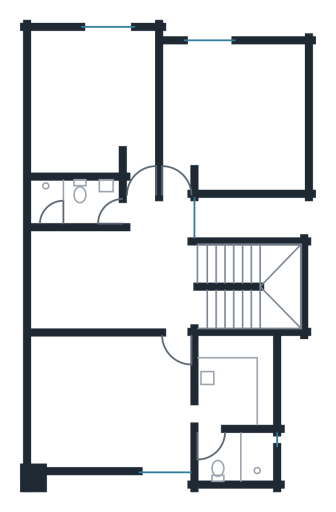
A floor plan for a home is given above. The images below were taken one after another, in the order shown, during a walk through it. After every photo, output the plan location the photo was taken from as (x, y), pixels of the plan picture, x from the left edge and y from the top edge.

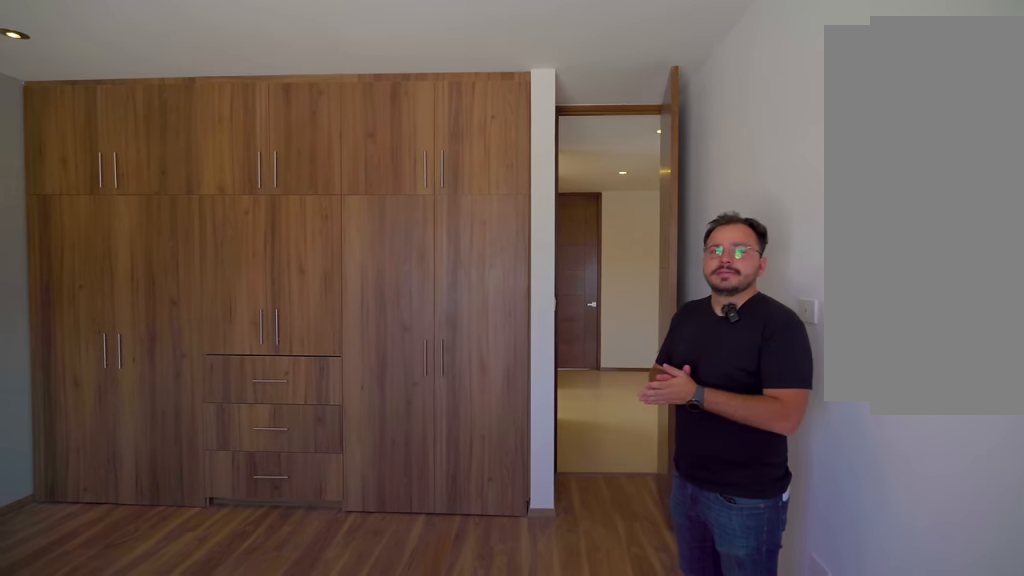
(180, 60)
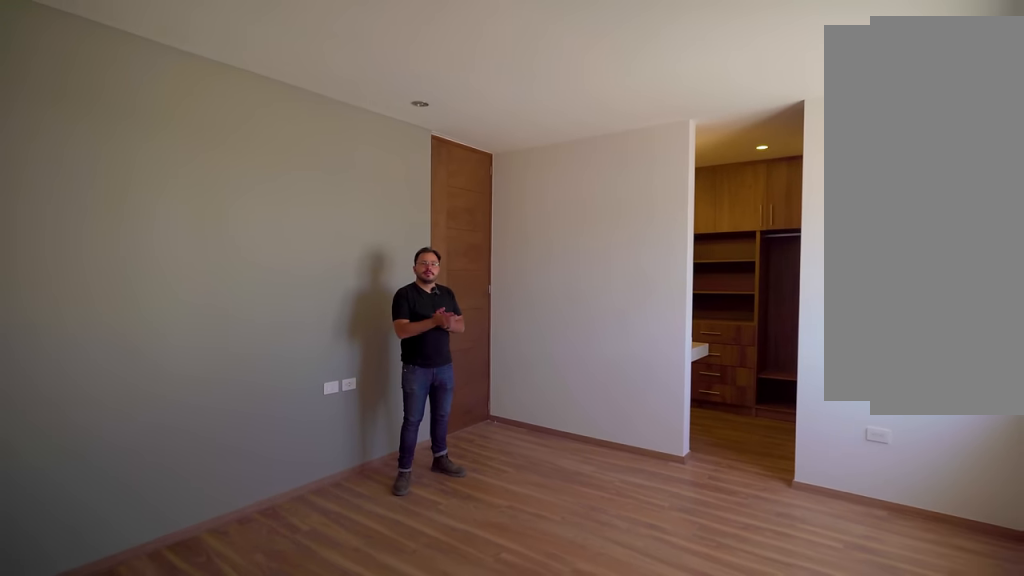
(53, 448)
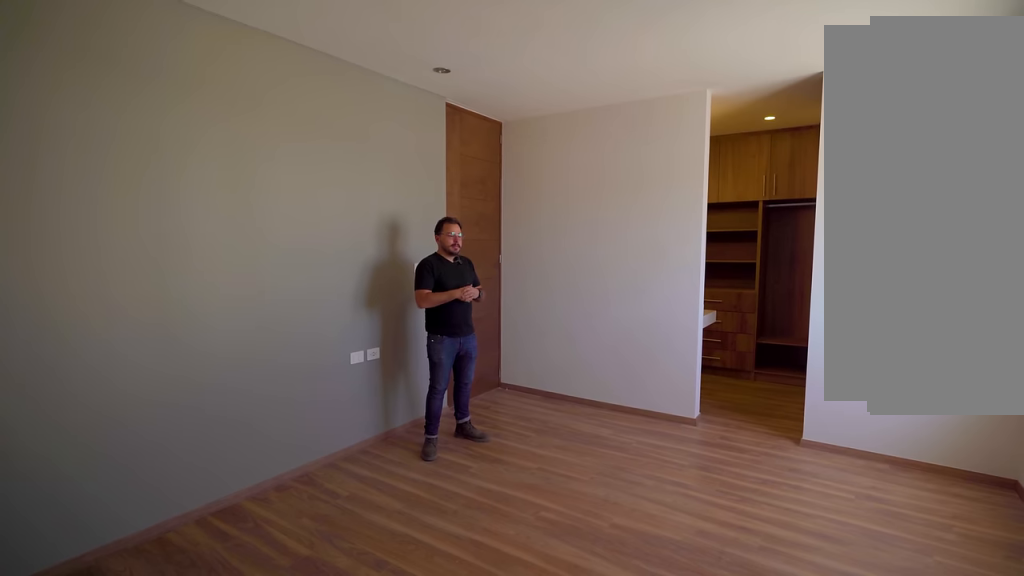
(50, 449)
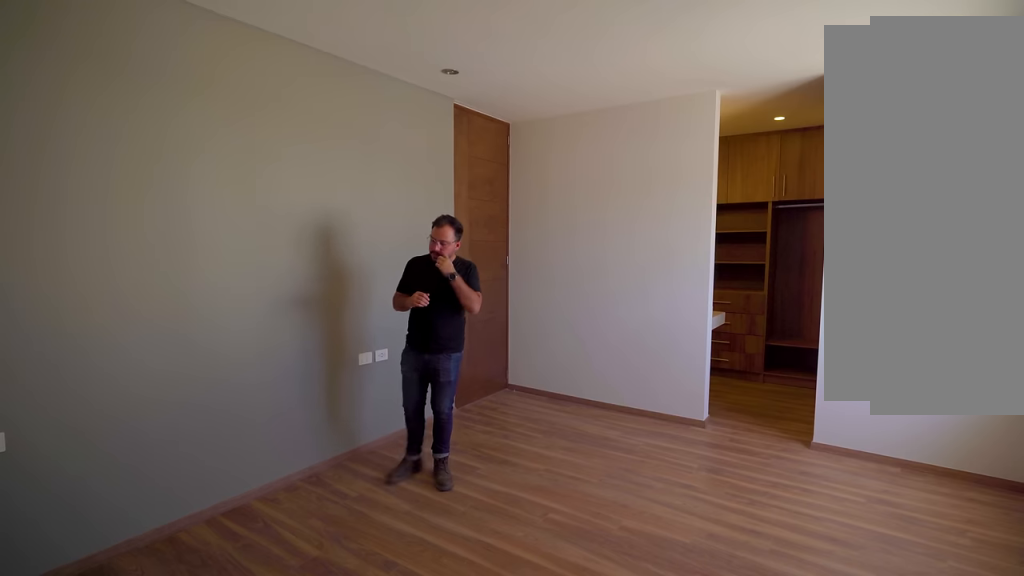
(50, 449)
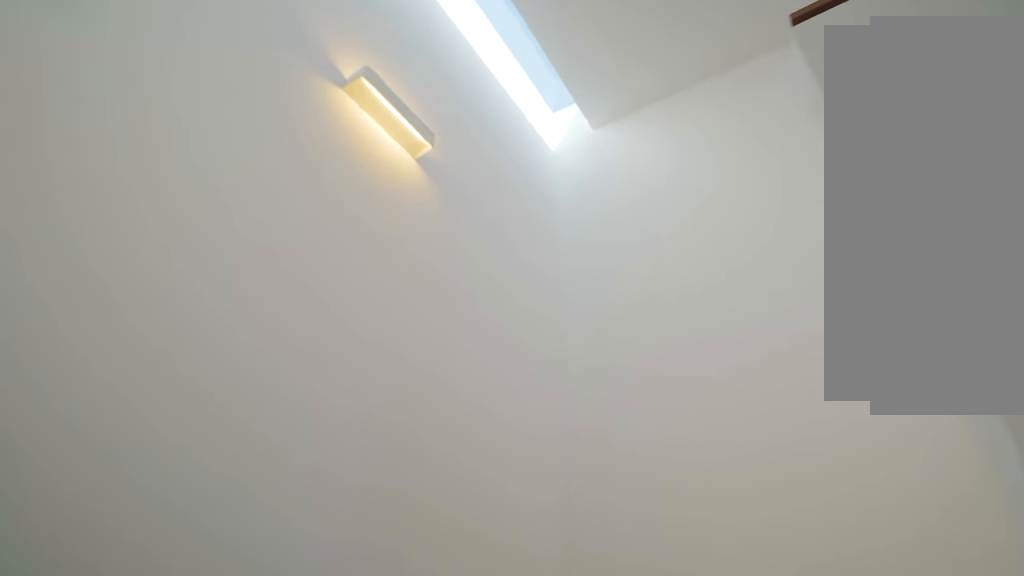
(251, 262)
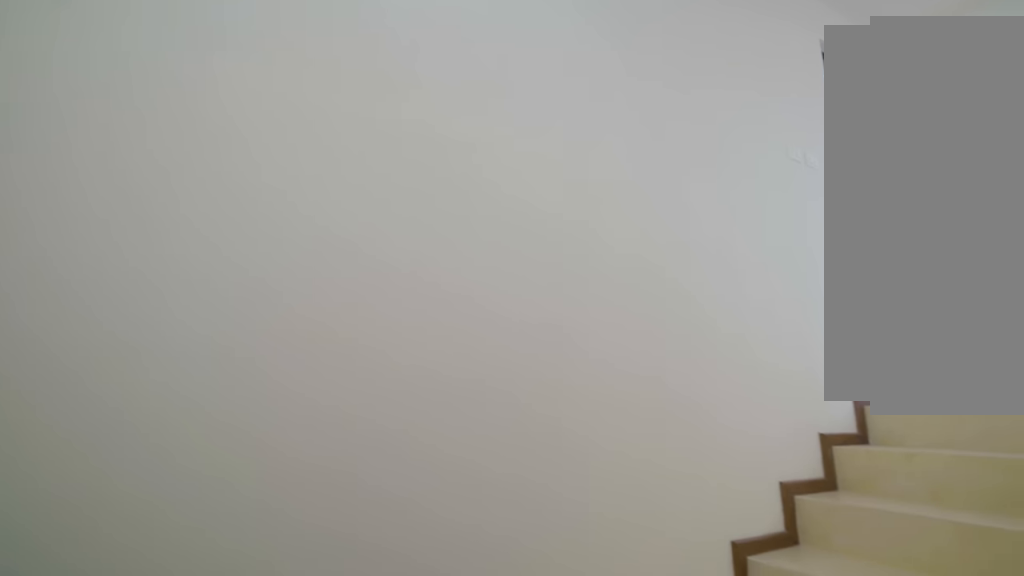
(276, 268)
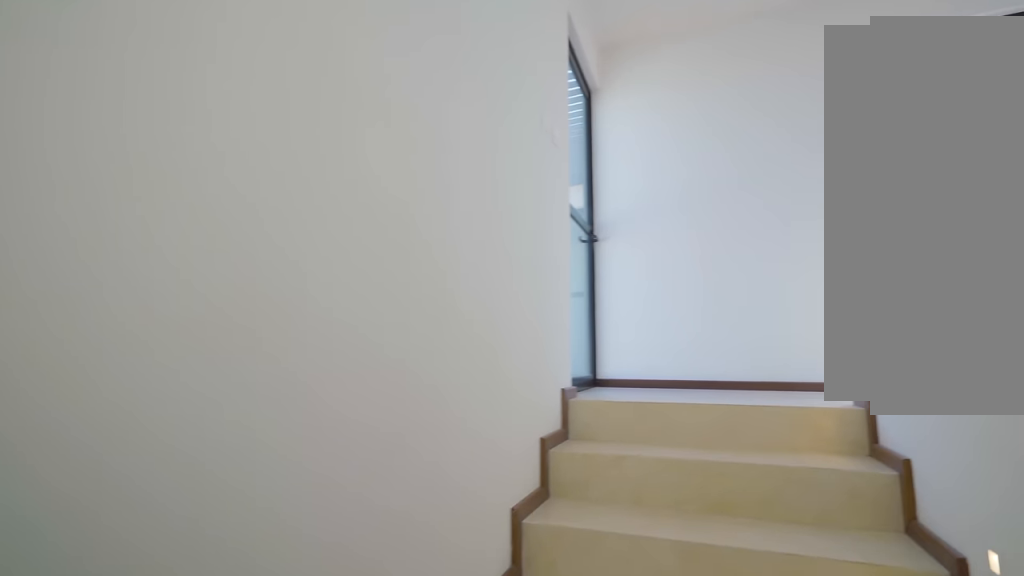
(278, 281)
